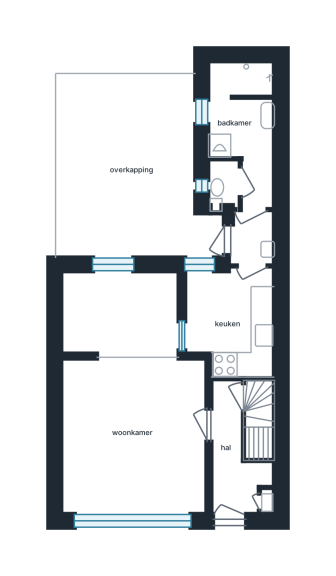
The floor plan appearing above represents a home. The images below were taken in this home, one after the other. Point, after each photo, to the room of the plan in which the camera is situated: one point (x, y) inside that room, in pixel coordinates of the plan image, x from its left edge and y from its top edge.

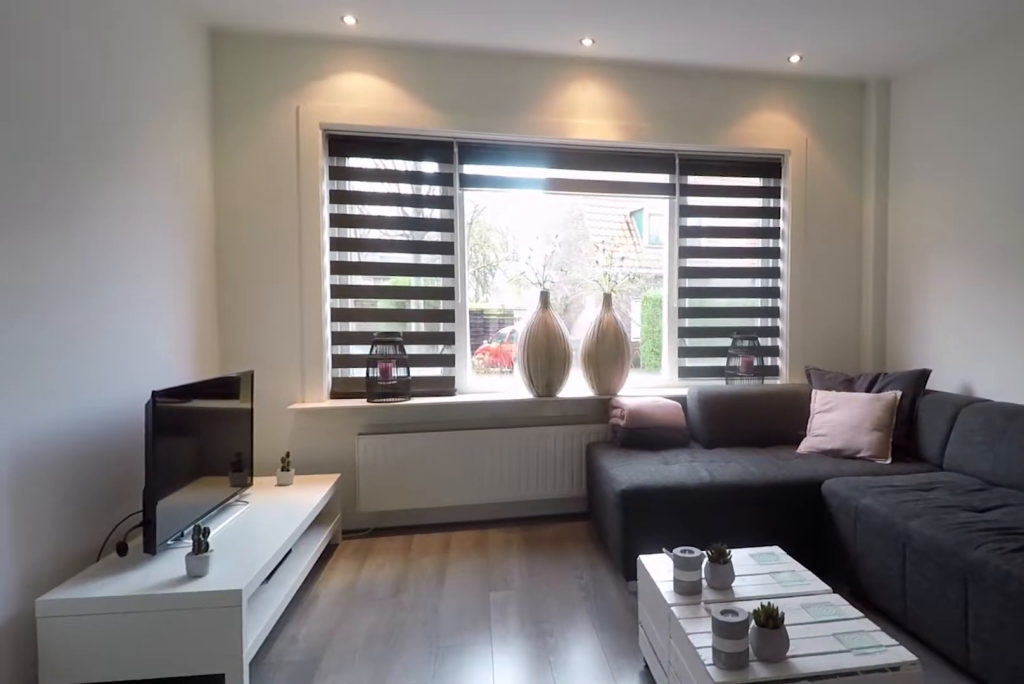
(133, 437)
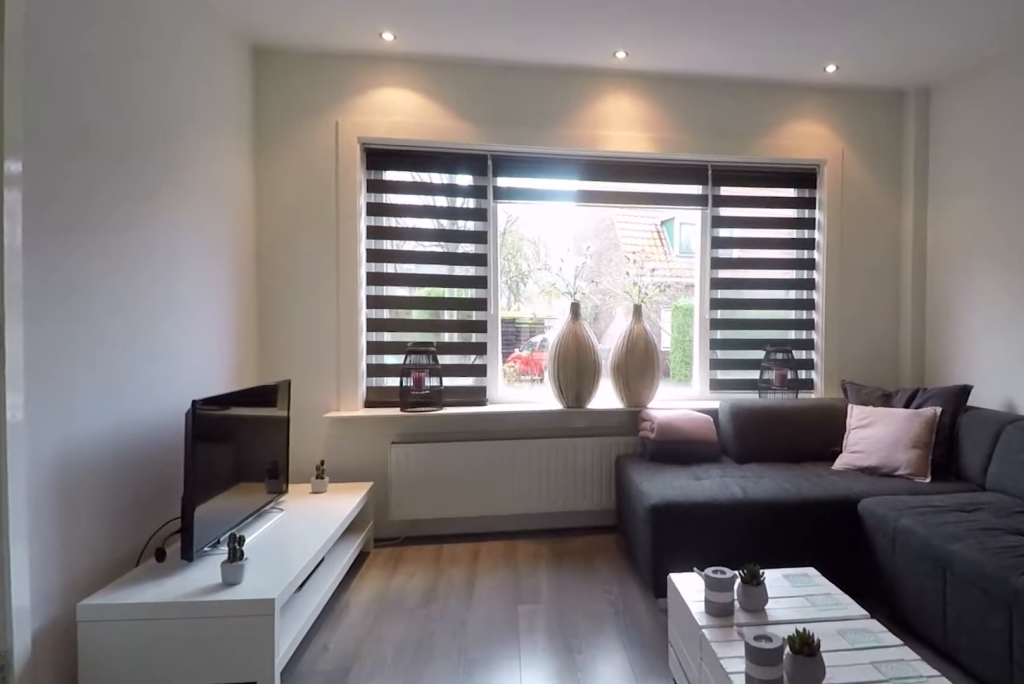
(133, 437)
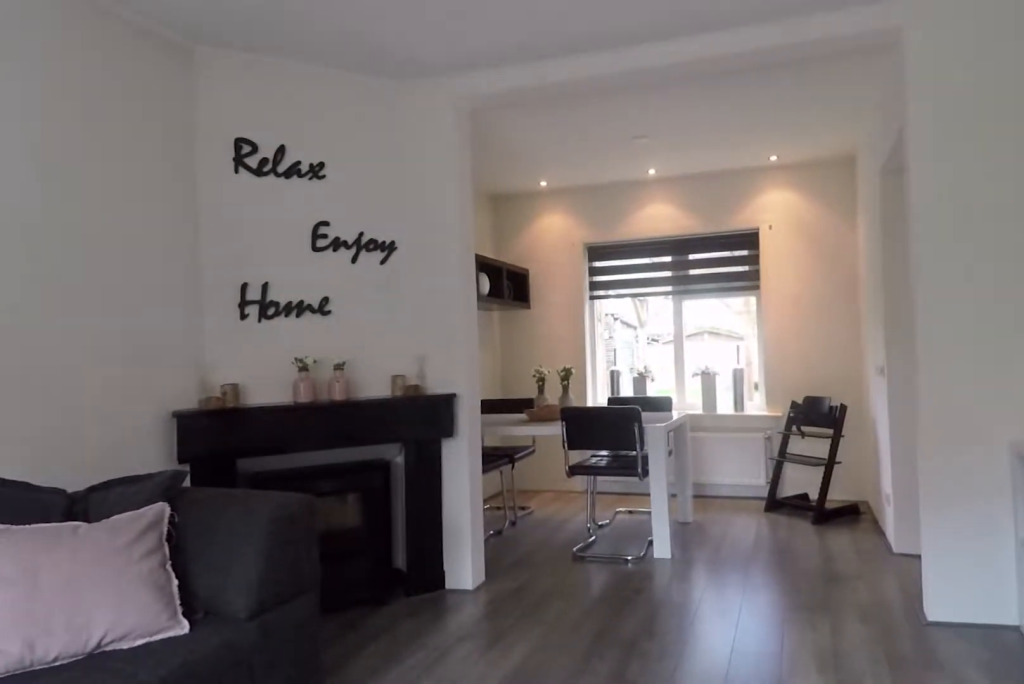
(96, 418)
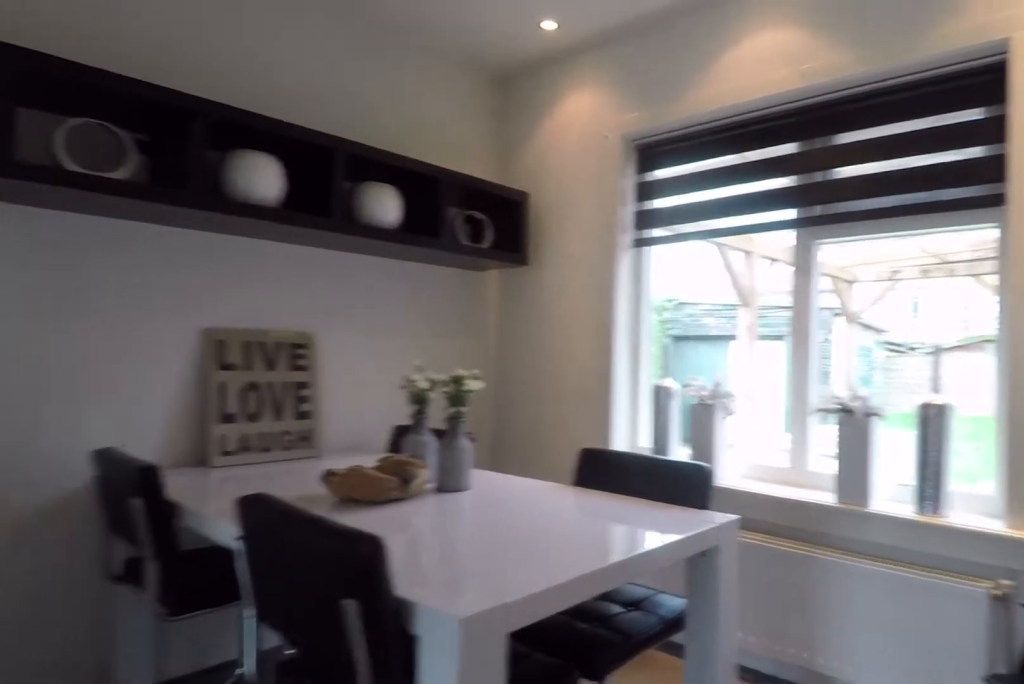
(119, 314)
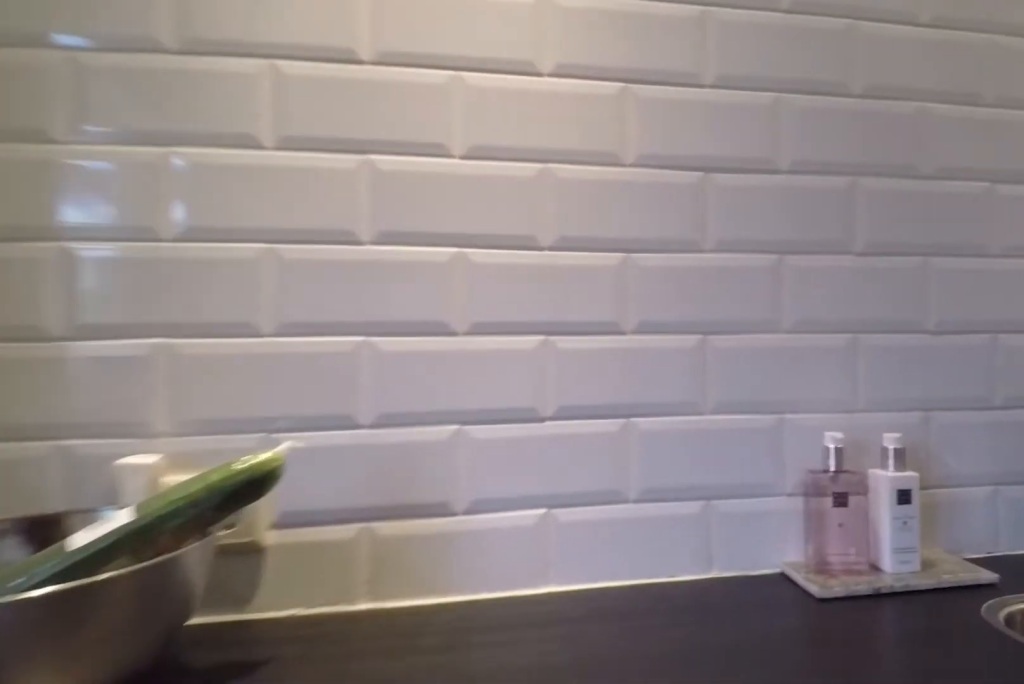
(232, 320)
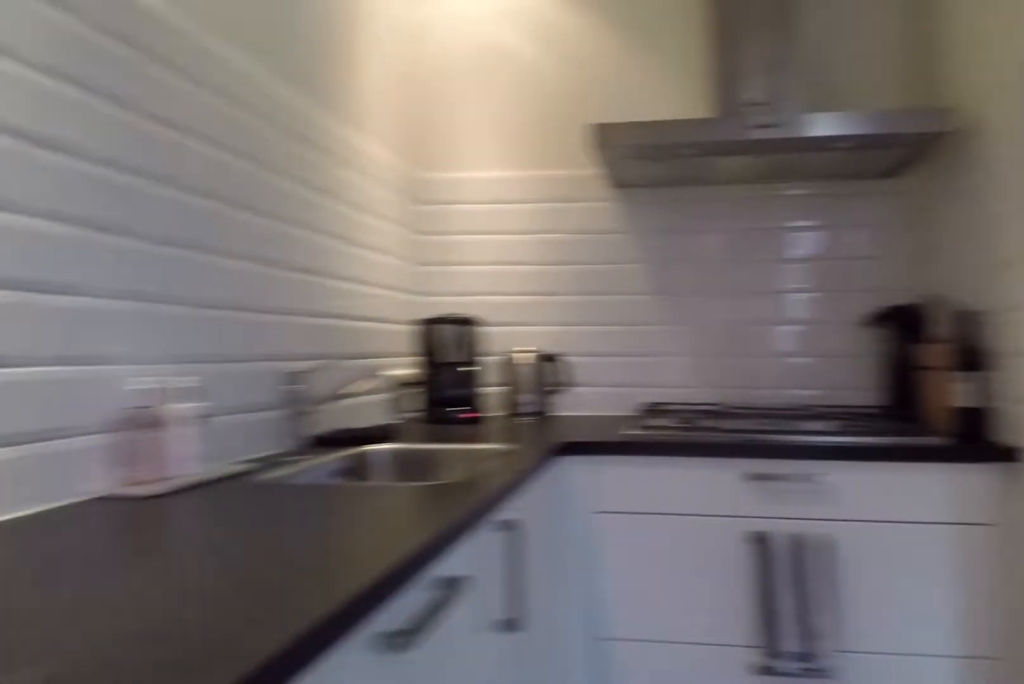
(232, 320)
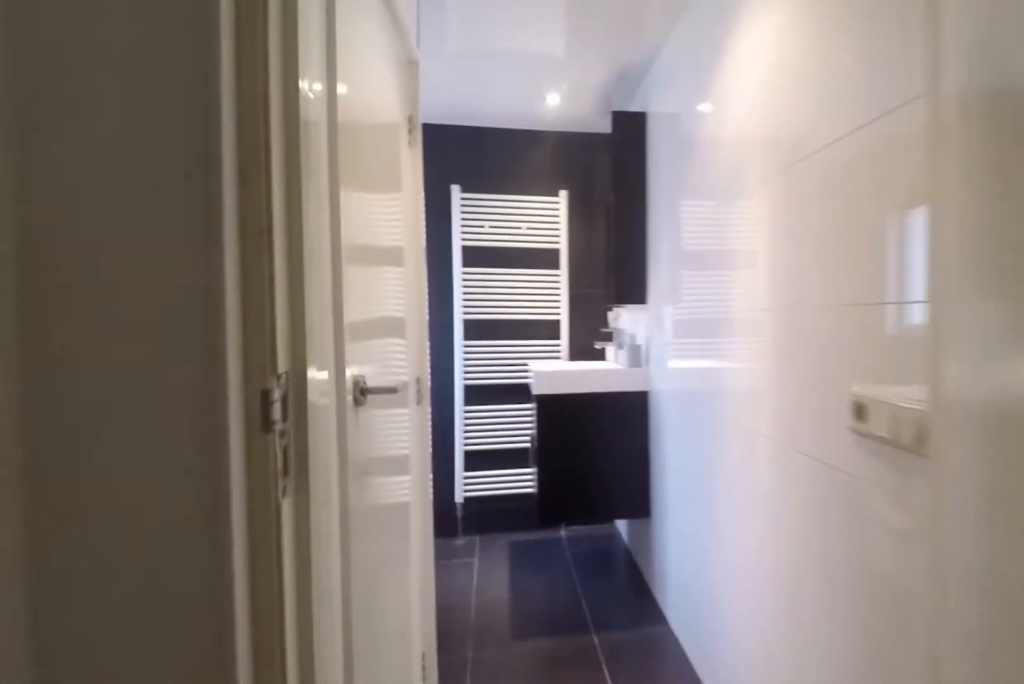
(252, 236)
